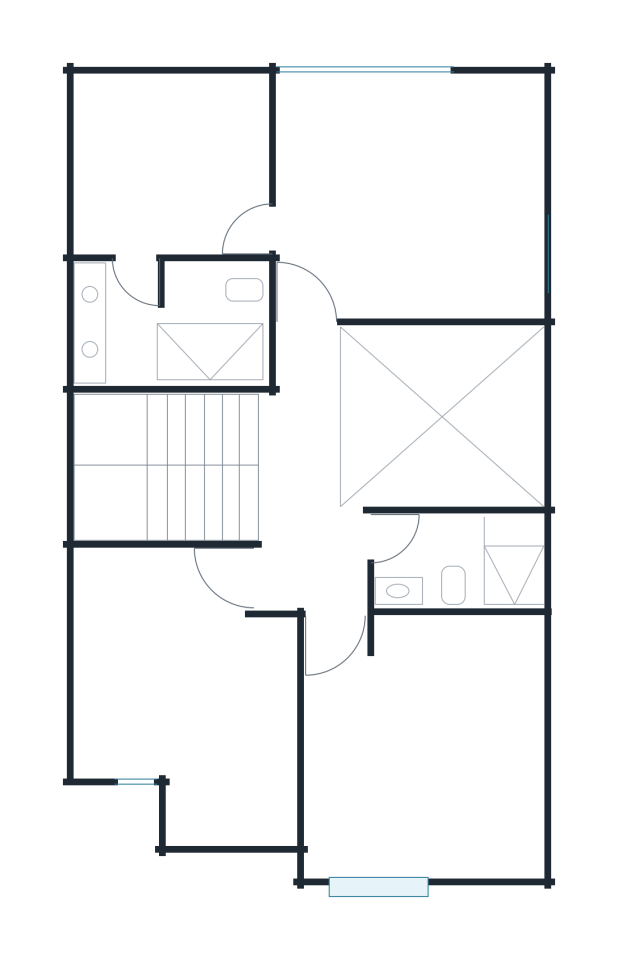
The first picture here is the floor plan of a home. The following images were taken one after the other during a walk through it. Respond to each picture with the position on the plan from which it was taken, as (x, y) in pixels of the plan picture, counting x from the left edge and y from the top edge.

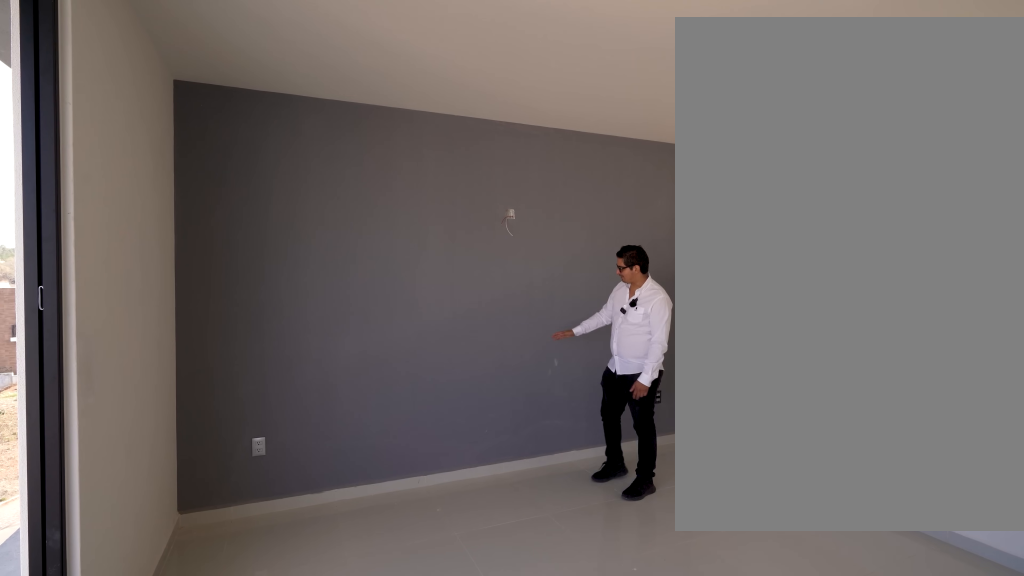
(253, 228)
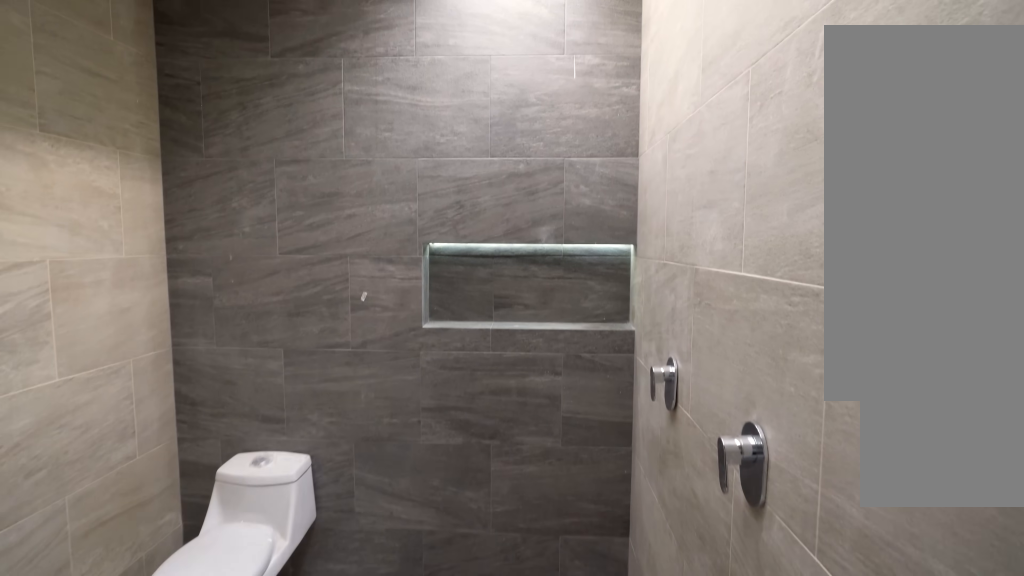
(136, 232)
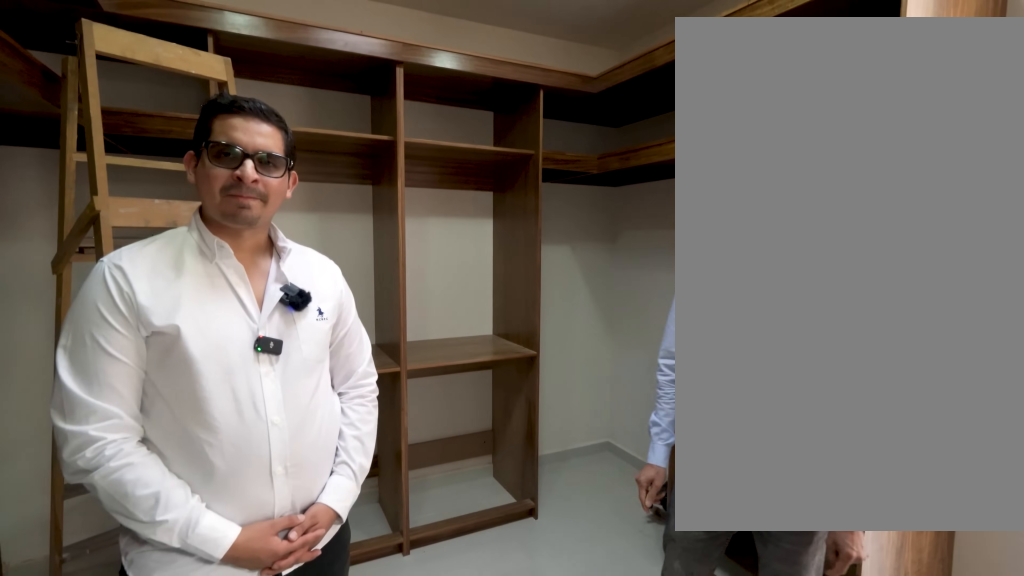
(137, 232)
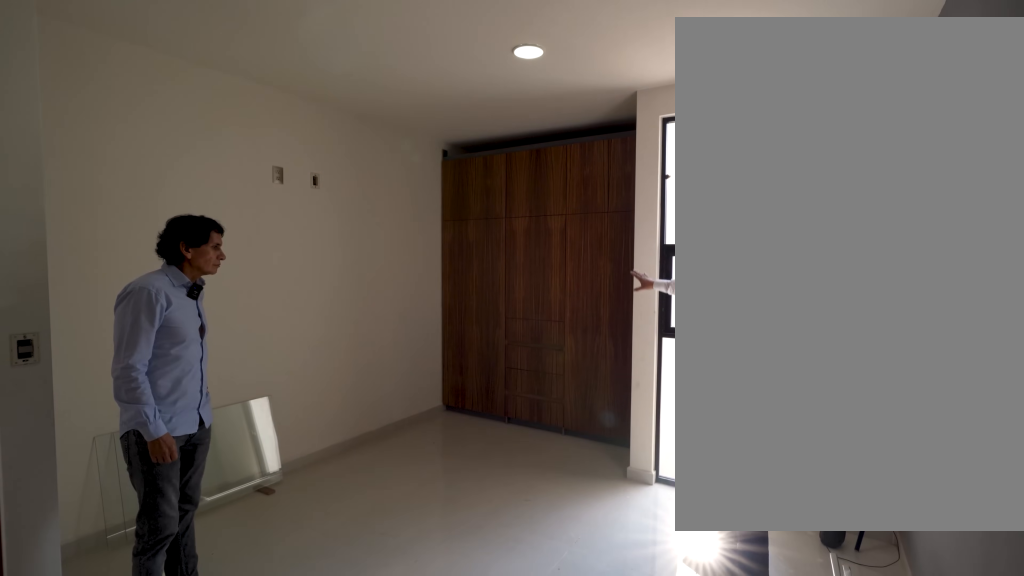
(113, 576)
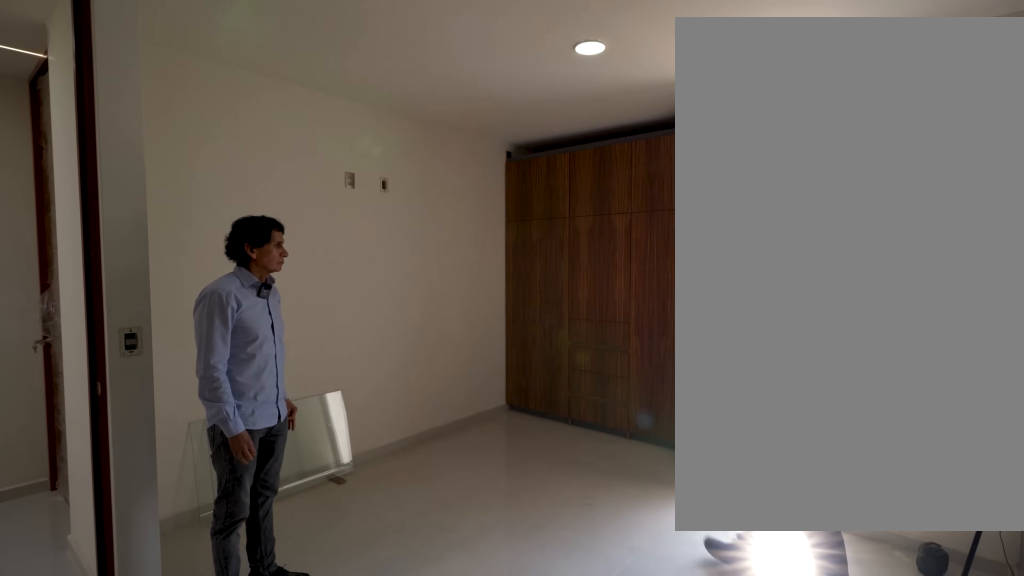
(112, 577)
